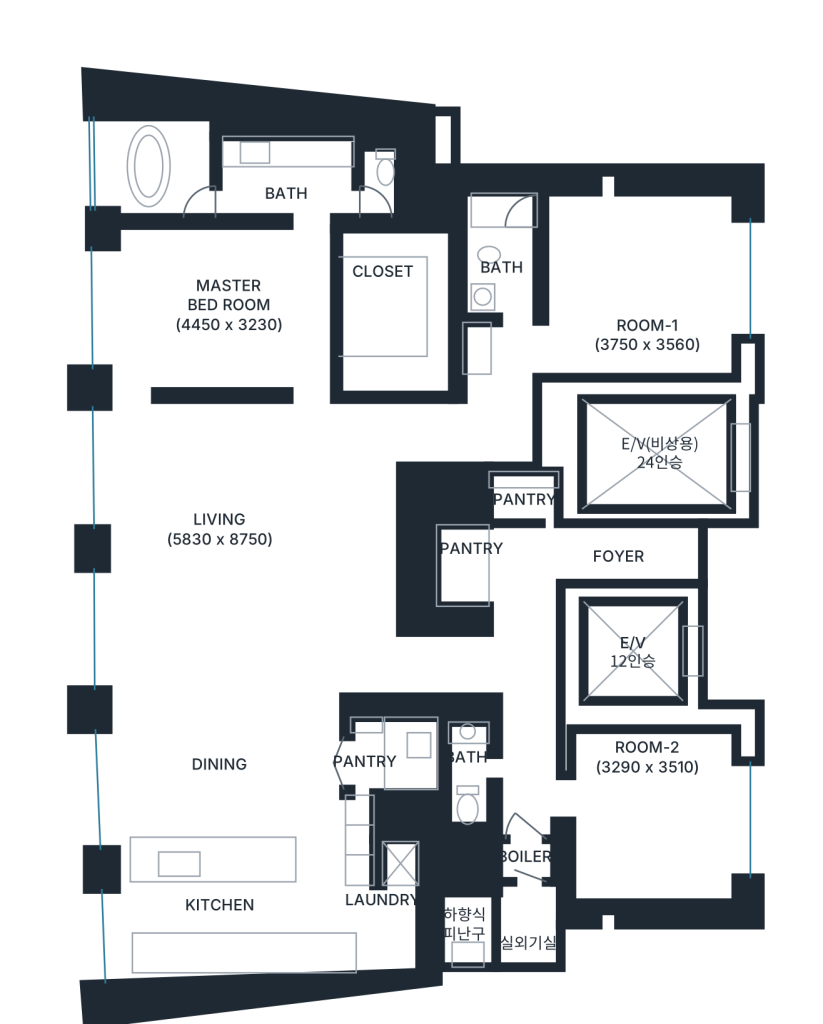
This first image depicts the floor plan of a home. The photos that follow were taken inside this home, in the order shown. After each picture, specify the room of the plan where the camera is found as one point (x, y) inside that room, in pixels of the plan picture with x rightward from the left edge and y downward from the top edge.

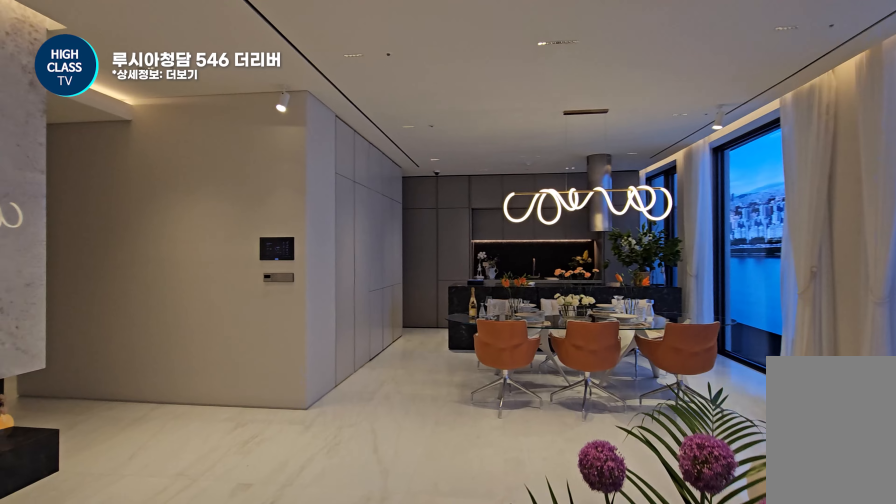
(249, 540)
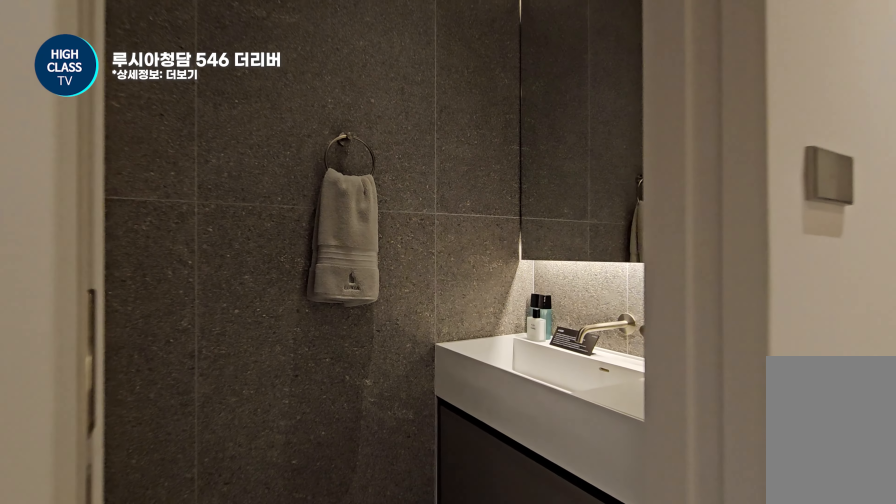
(470, 767)
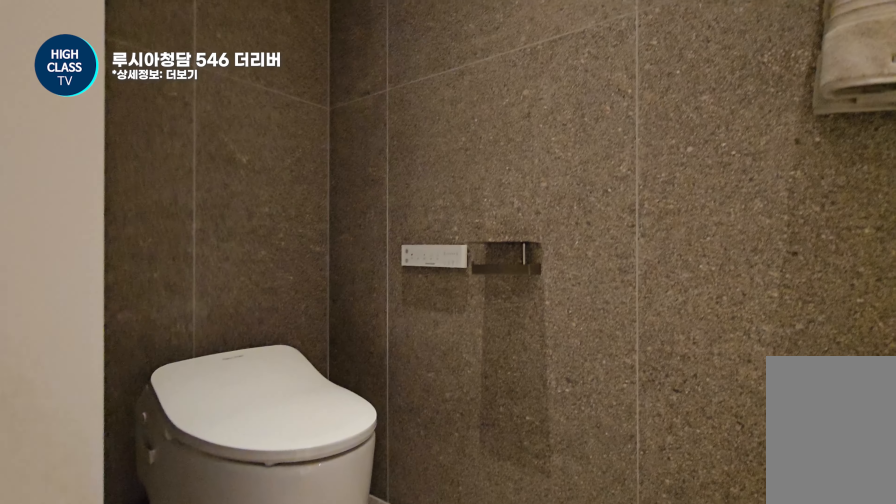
(470, 767)
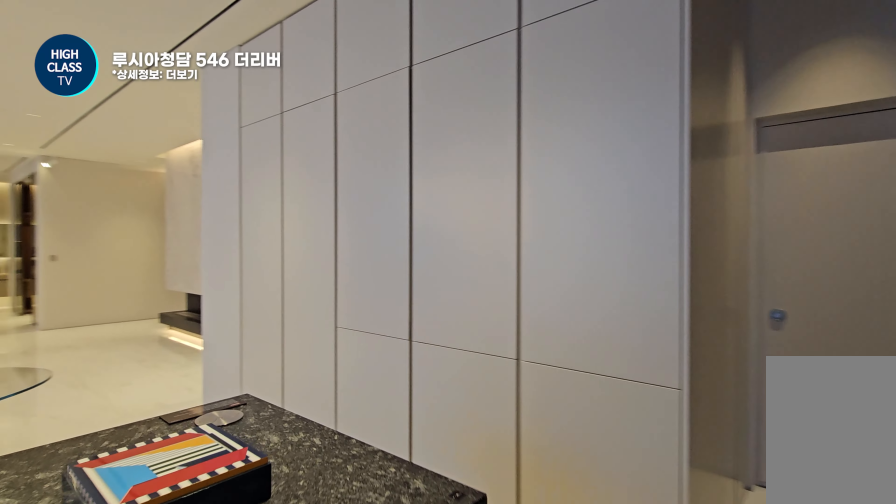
(259, 809)
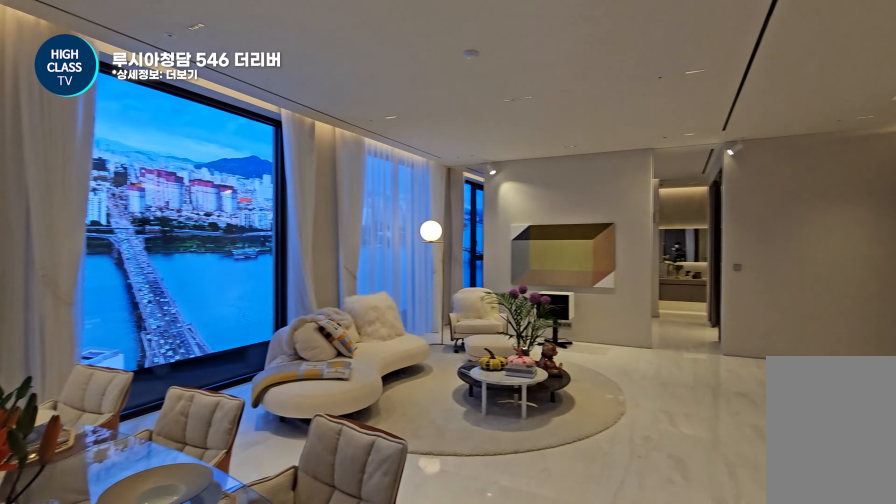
(259, 809)
